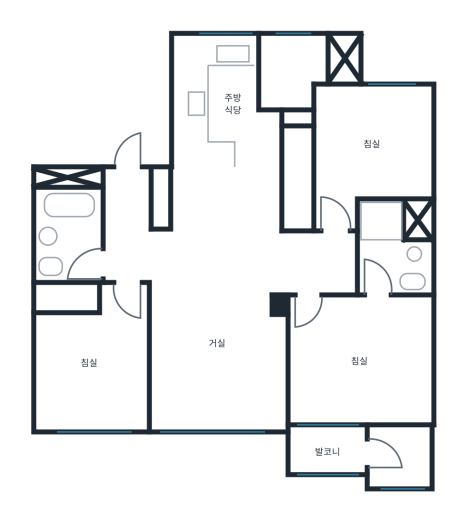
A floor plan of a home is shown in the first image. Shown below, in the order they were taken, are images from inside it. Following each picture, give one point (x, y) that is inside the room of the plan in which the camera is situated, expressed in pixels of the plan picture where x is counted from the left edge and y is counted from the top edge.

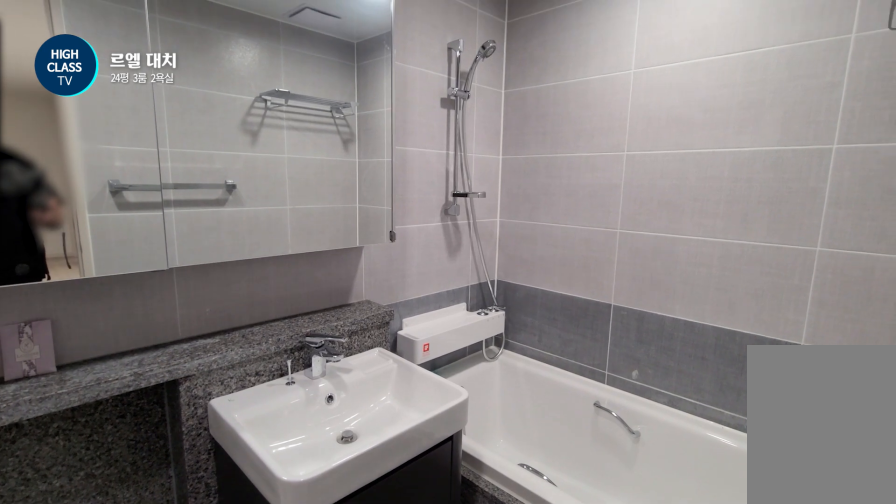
(66, 235)
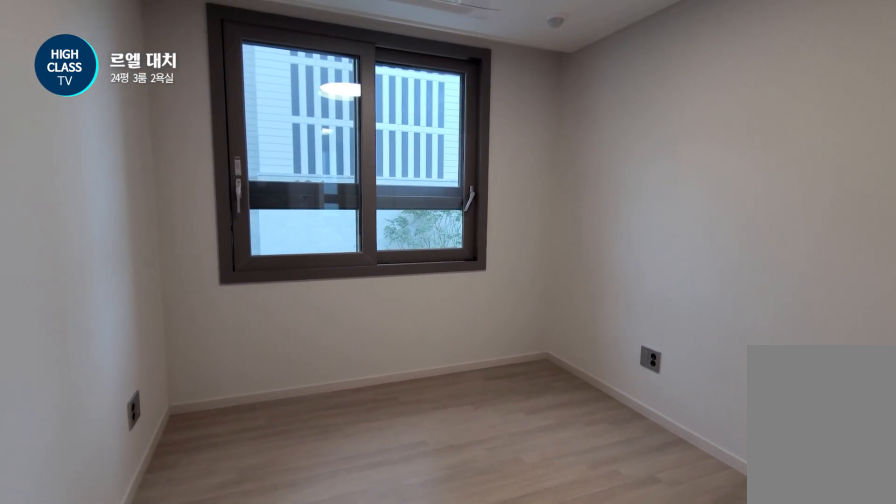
(92, 357)
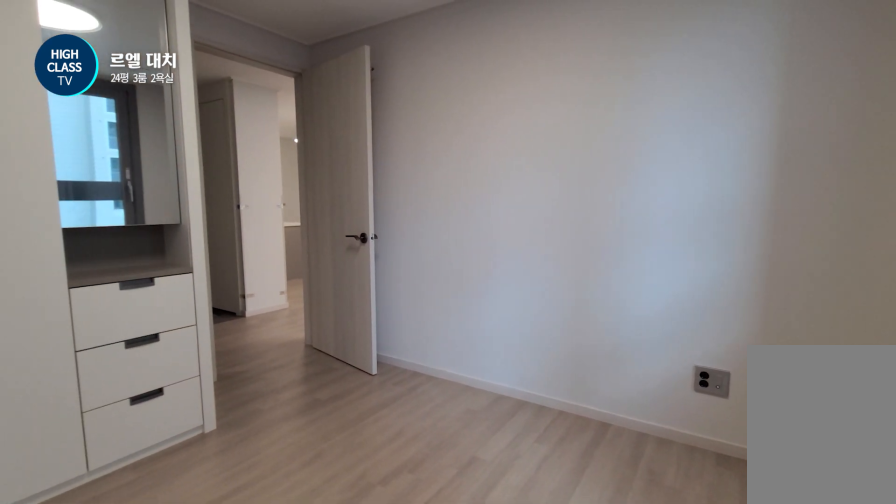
(92, 357)
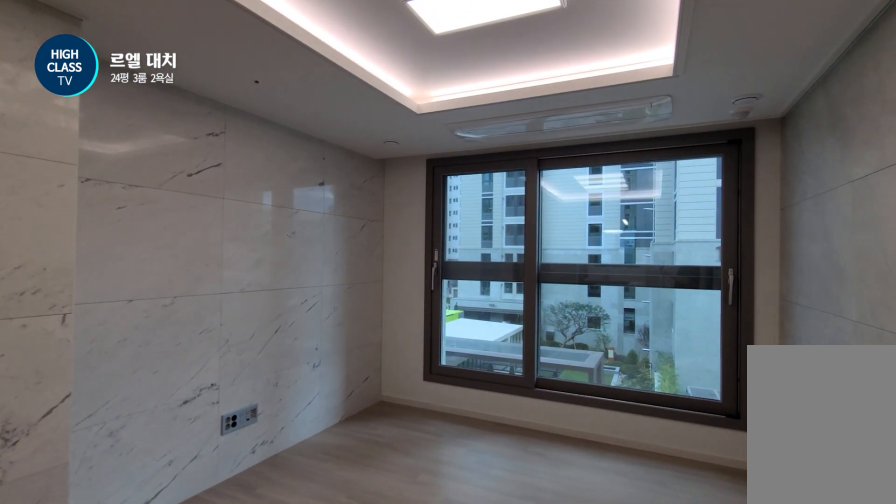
(217, 330)
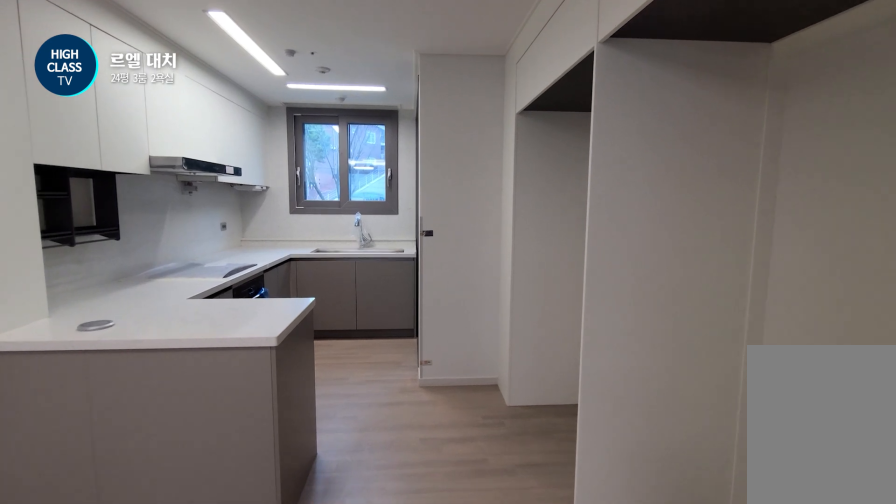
(233, 142)
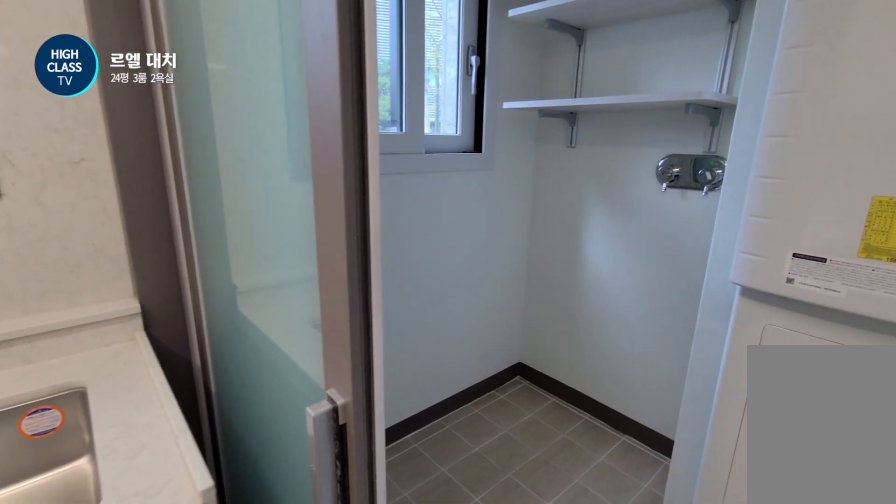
(233, 142)
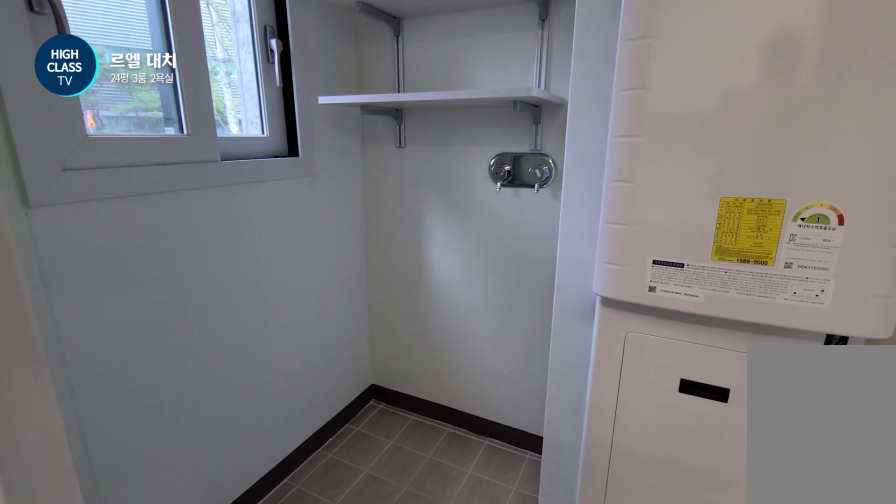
(292, 65)
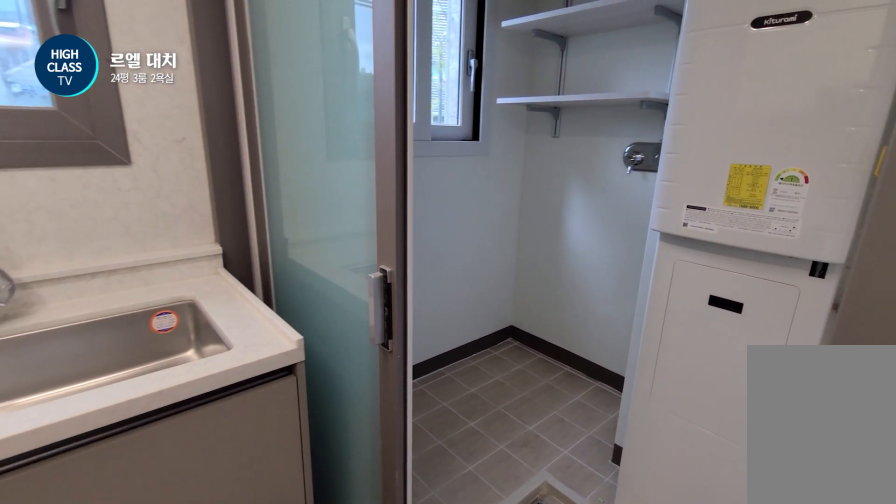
(234, 157)
